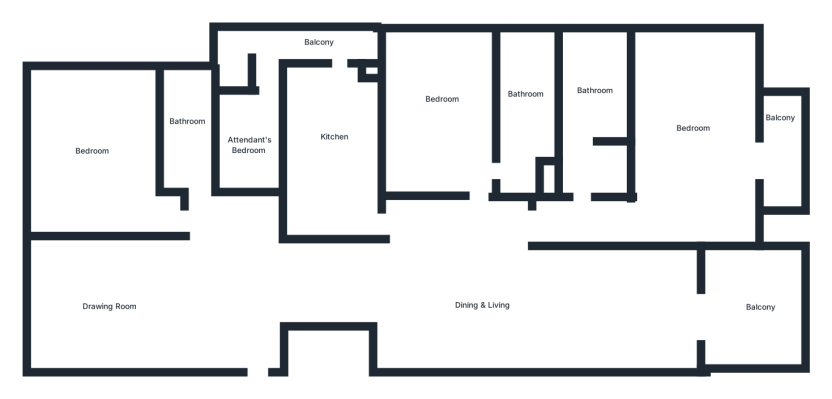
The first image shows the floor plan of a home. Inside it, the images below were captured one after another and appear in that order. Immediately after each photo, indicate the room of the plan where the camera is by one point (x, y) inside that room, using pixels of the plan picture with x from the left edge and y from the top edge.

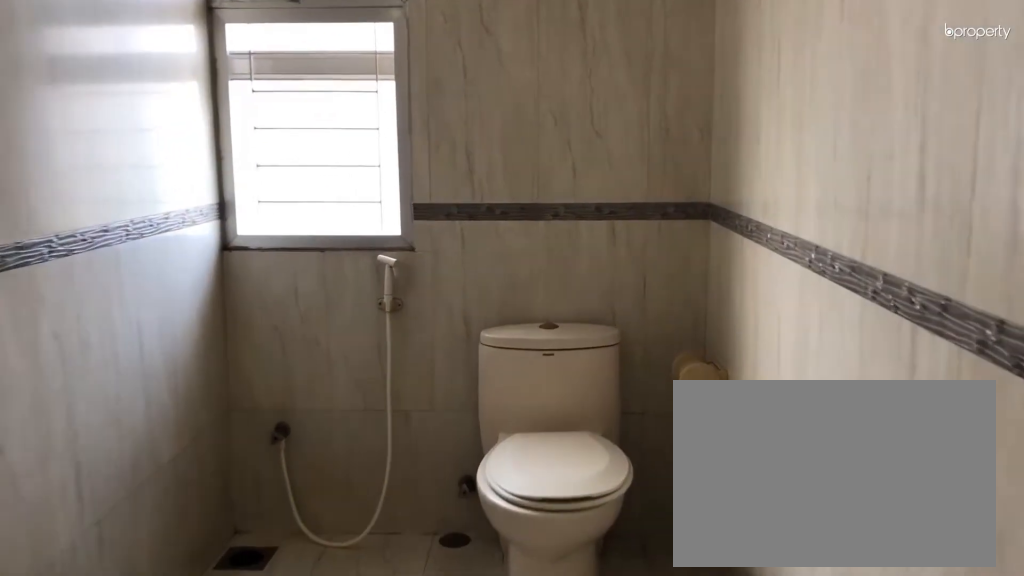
(183, 124)
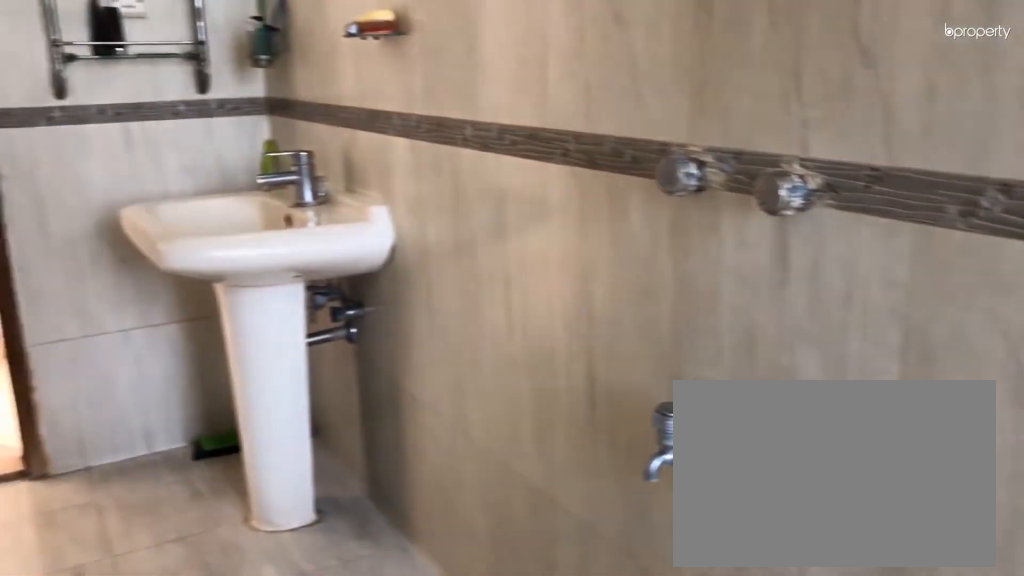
(183, 124)
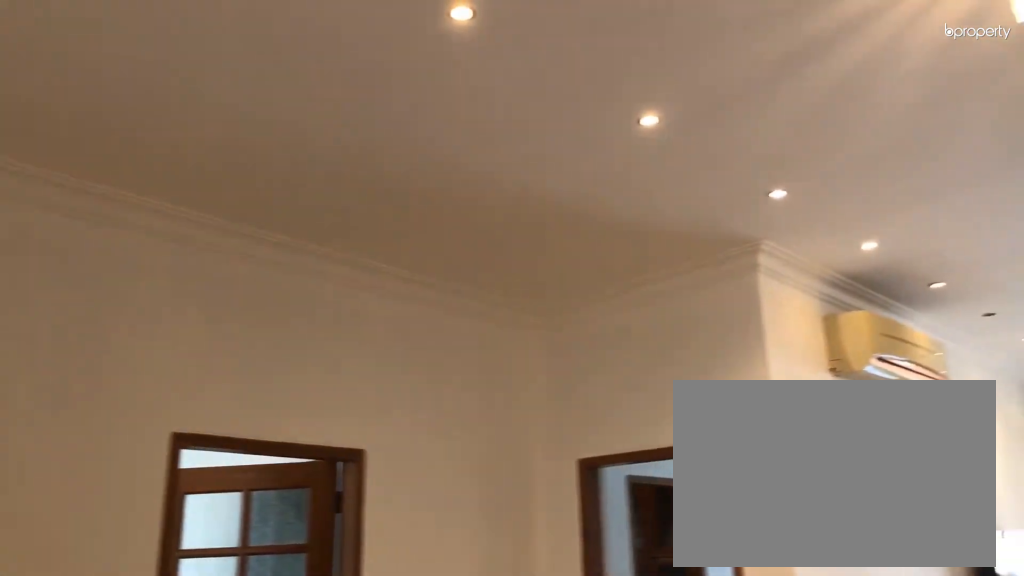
(456, 282)
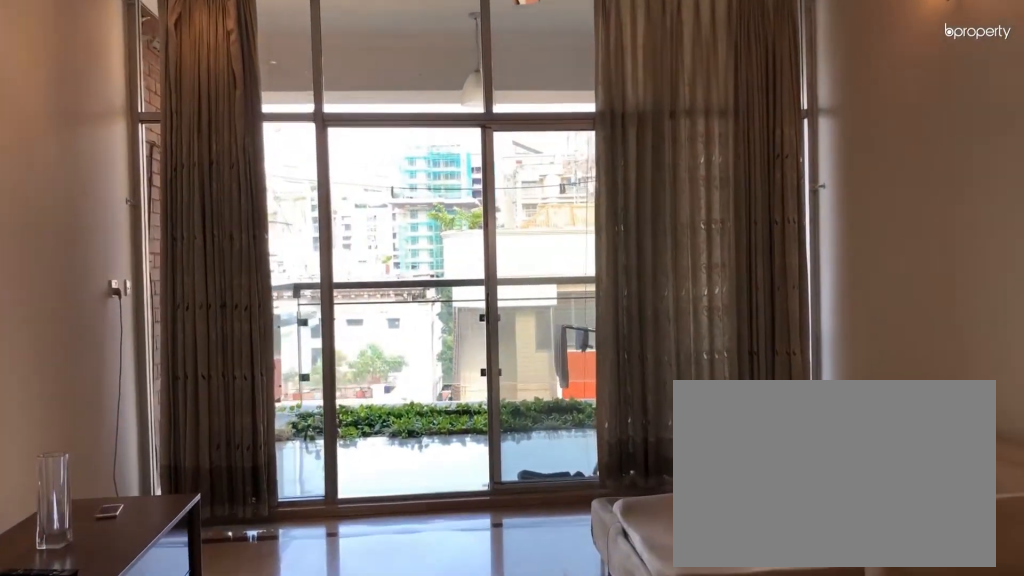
(599, 302)
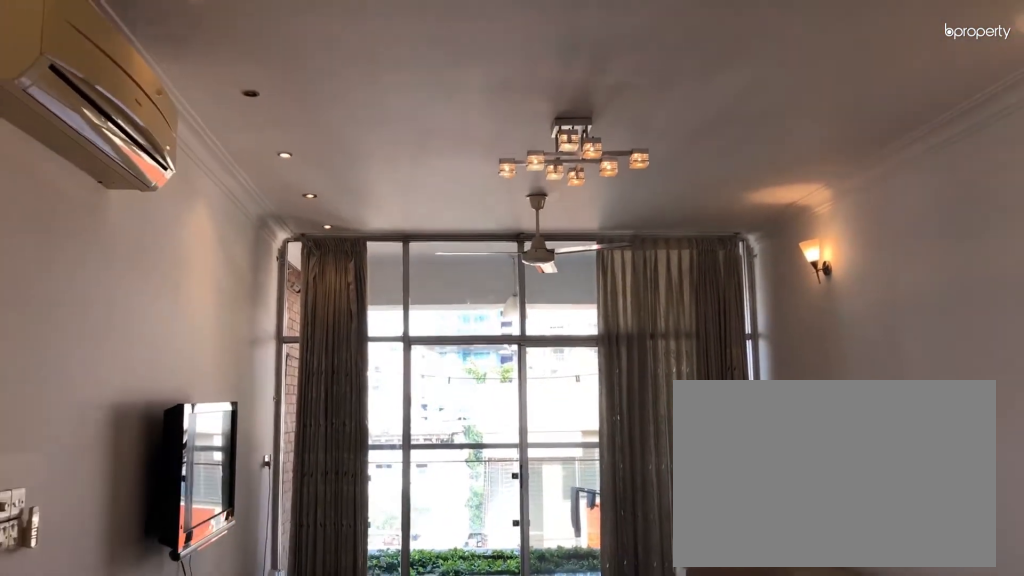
(599, 302)
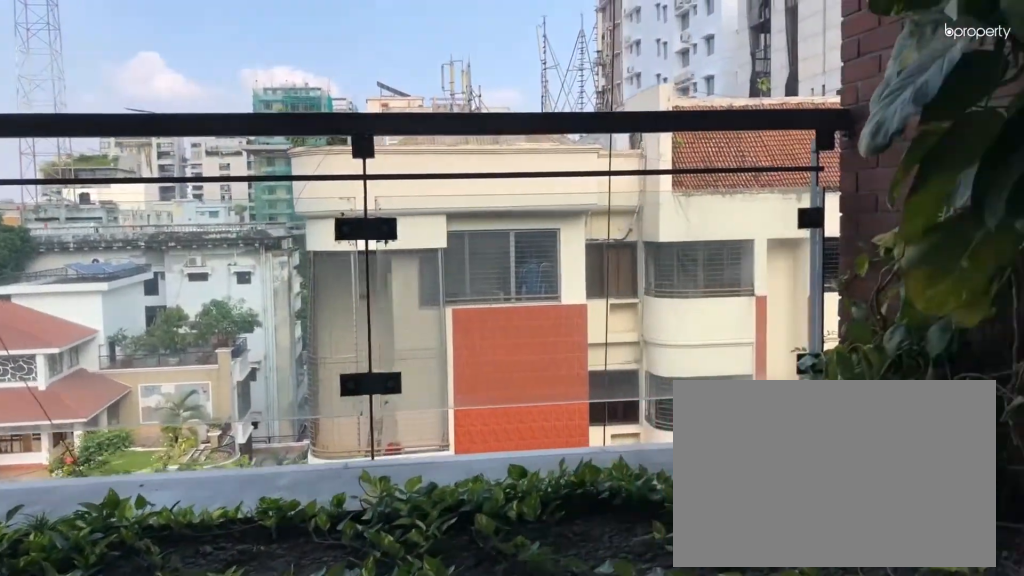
(755, 303)
